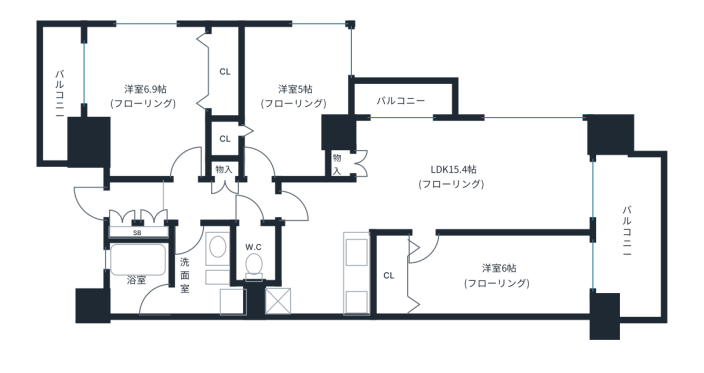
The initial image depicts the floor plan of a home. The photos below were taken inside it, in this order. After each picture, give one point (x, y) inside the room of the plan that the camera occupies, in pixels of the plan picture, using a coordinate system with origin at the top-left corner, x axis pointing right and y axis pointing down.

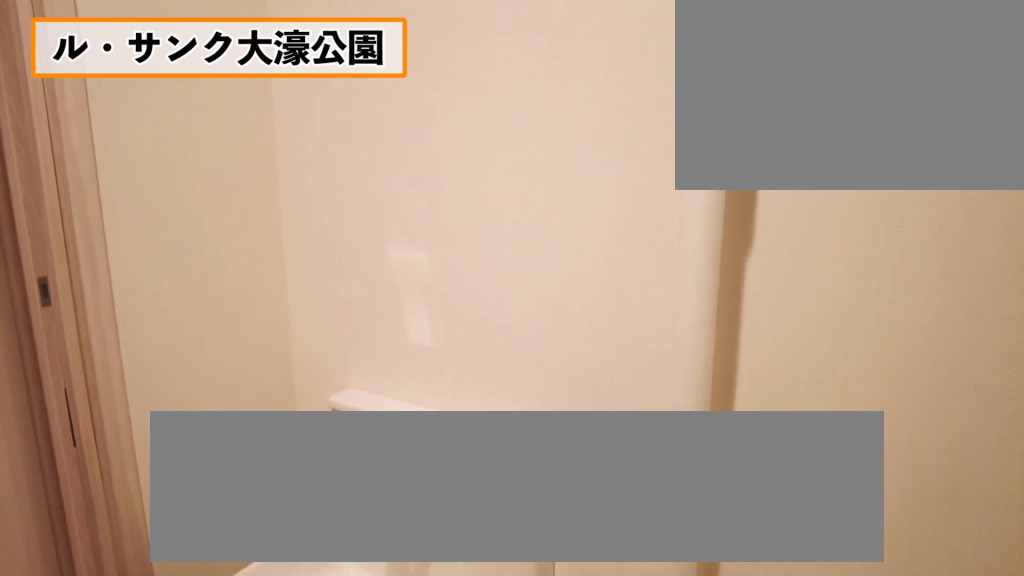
(257, 258)
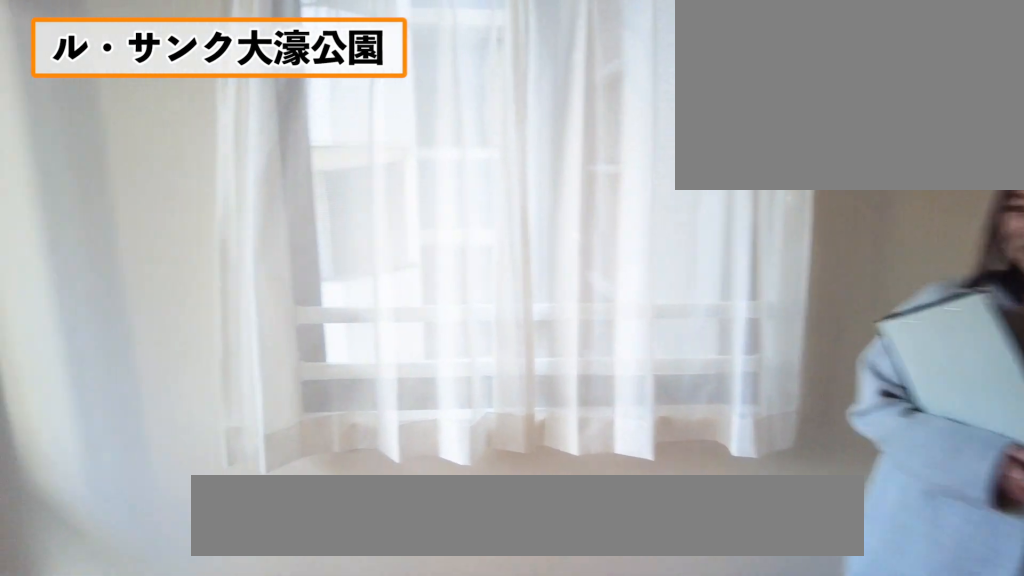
(146, 94)
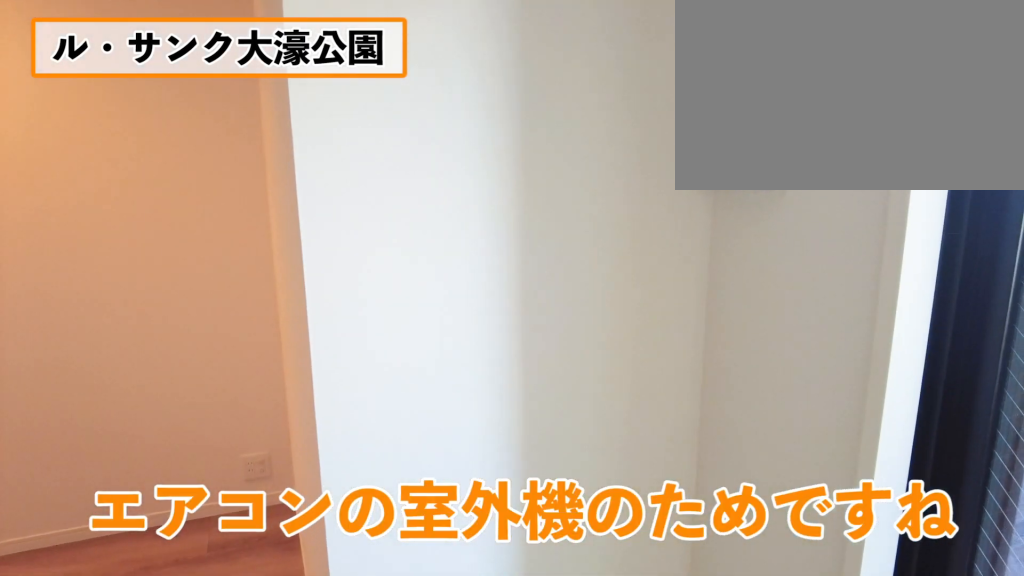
(146, 94)
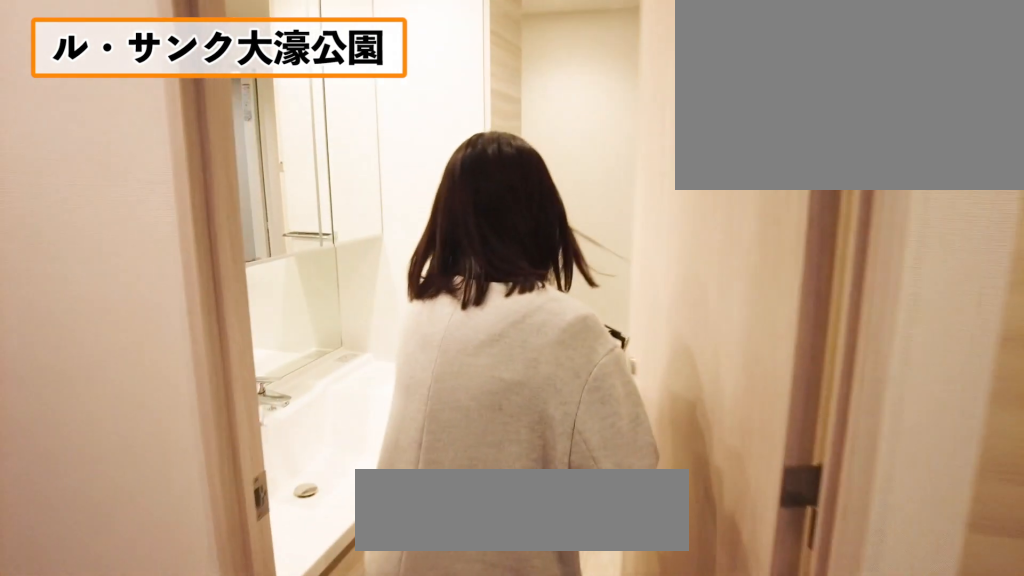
(195, 259)
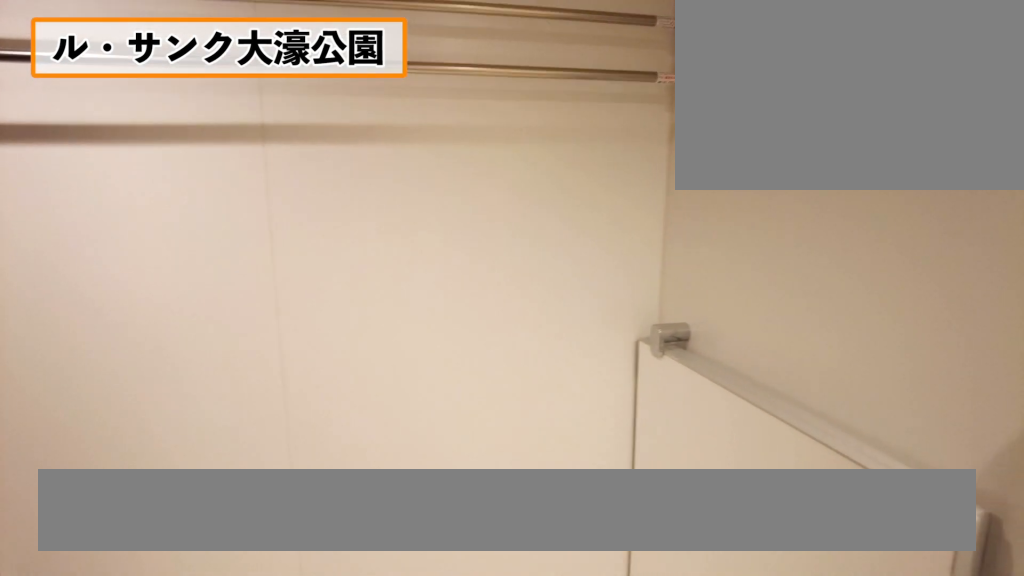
(150, 283)
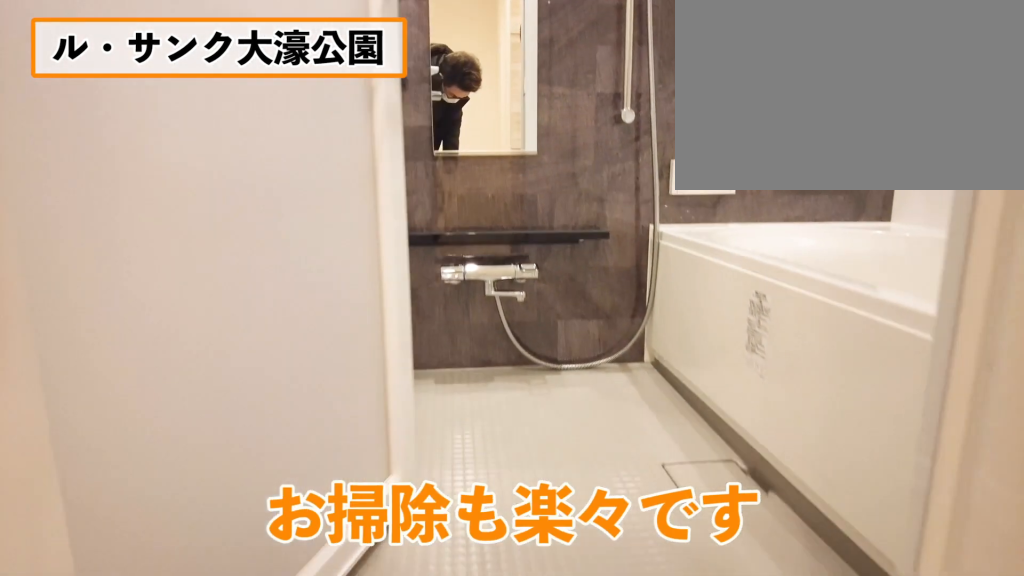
(150, 283)
